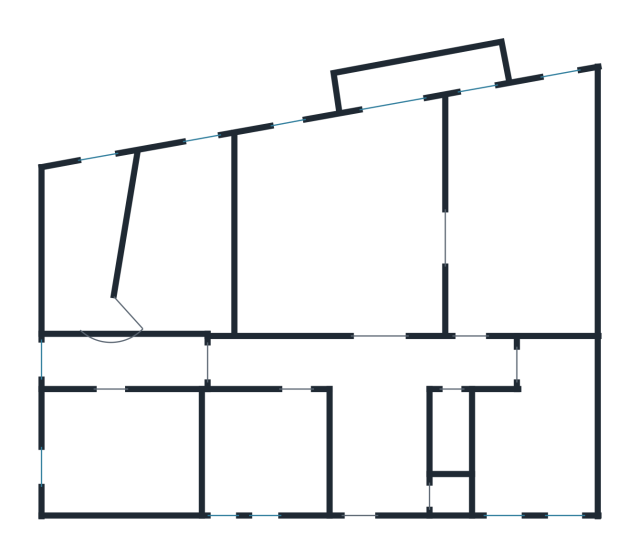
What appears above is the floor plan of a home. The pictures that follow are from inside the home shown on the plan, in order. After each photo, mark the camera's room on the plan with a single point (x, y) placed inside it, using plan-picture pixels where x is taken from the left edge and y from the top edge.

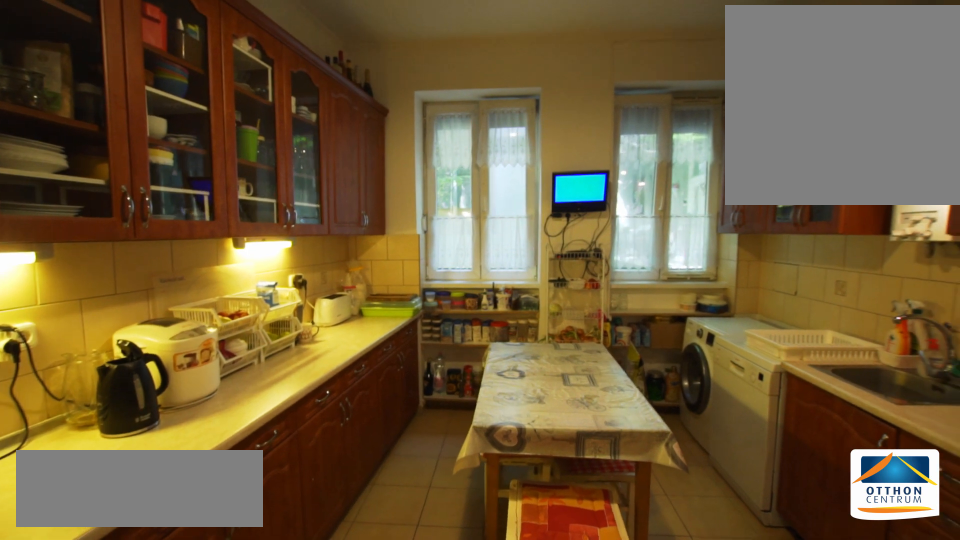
(535, 445)
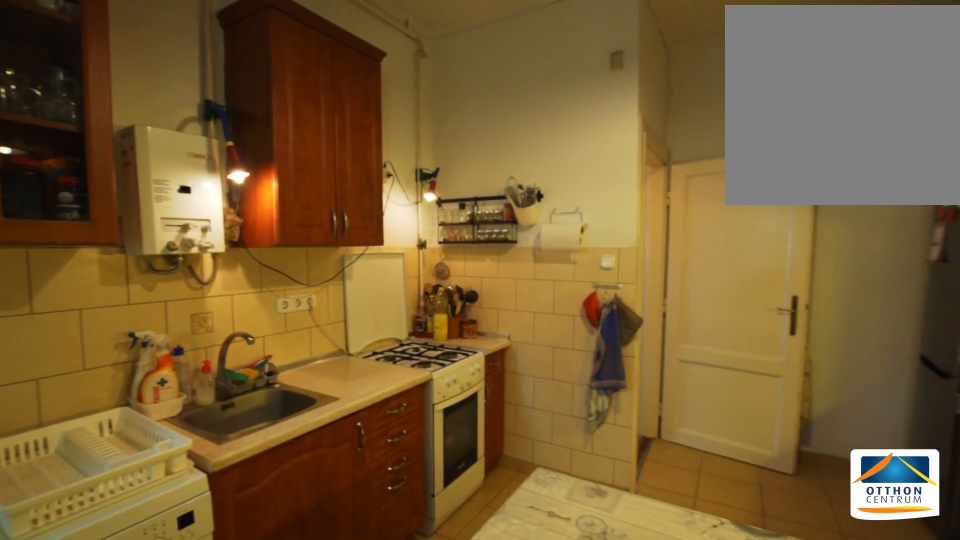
(535, 445)
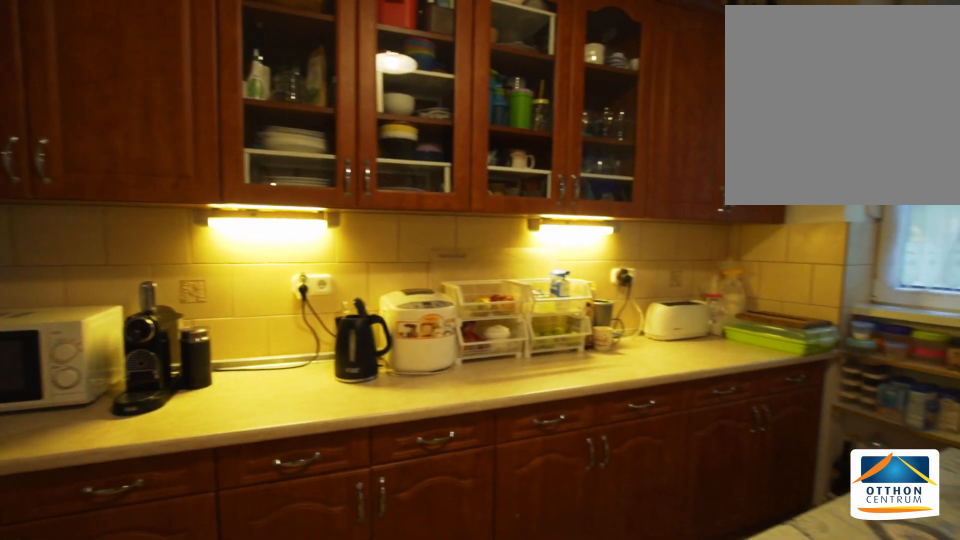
(535, 445)
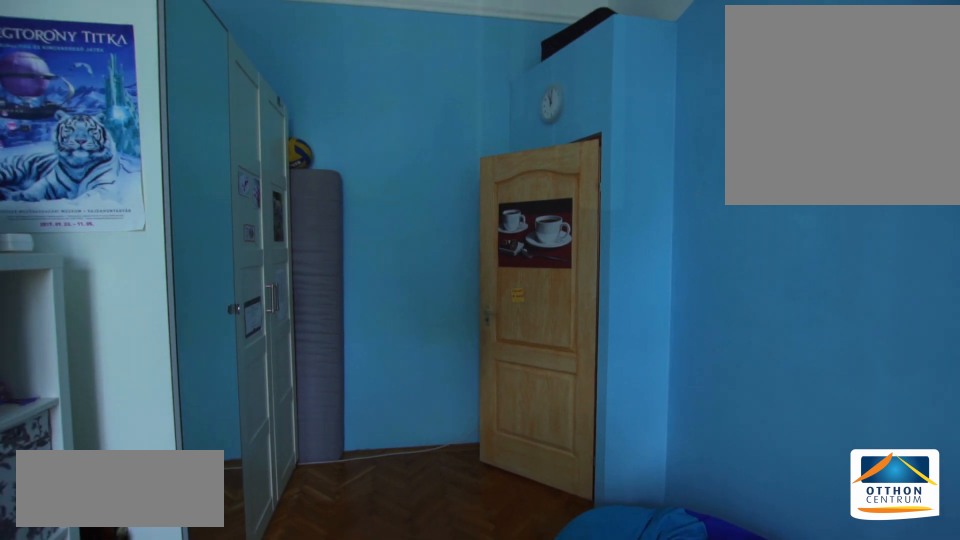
(179, 240)
